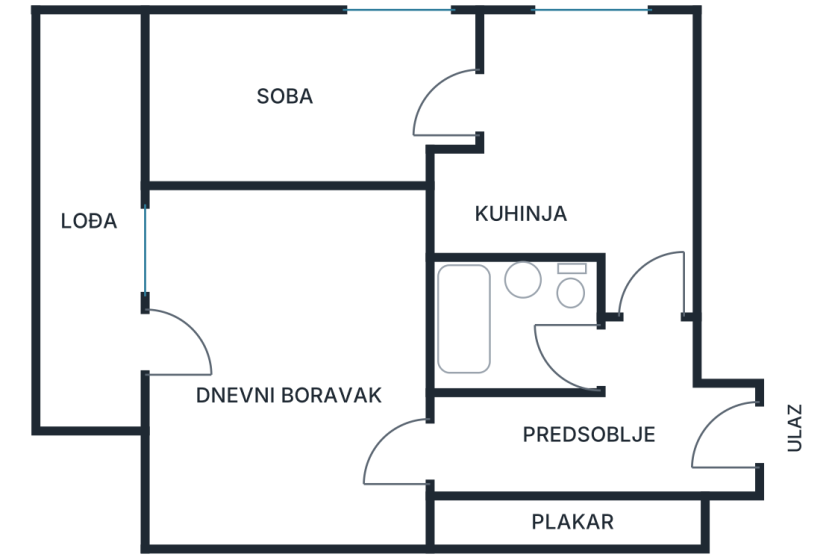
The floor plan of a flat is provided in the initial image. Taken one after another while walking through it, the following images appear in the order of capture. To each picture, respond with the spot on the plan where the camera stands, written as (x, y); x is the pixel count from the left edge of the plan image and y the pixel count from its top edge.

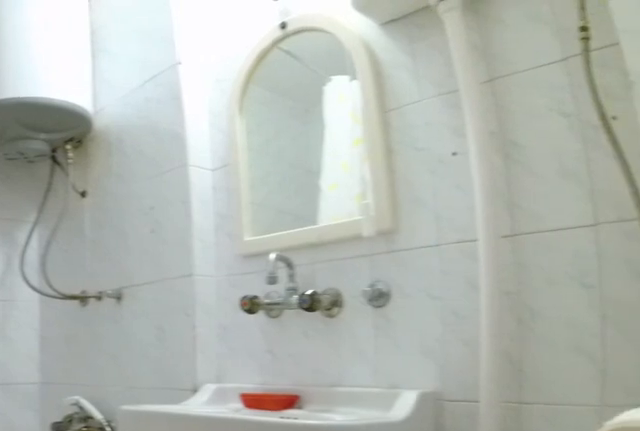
(617, 350)
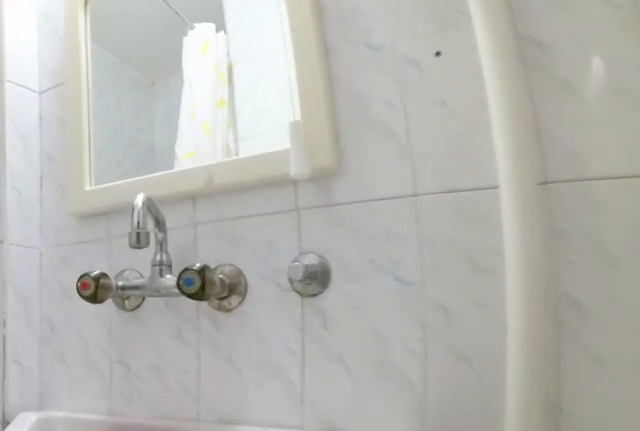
(564, 328)
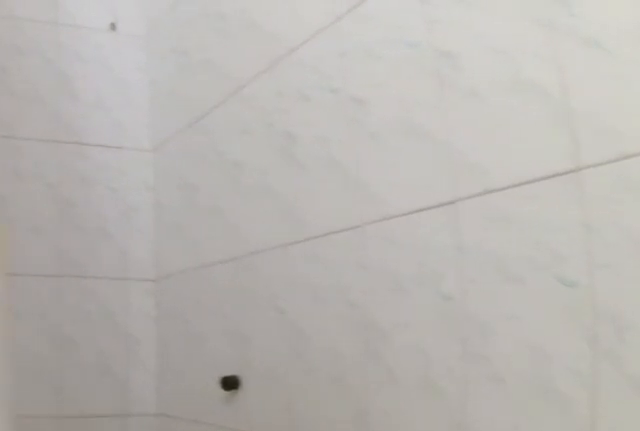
(526, 285)
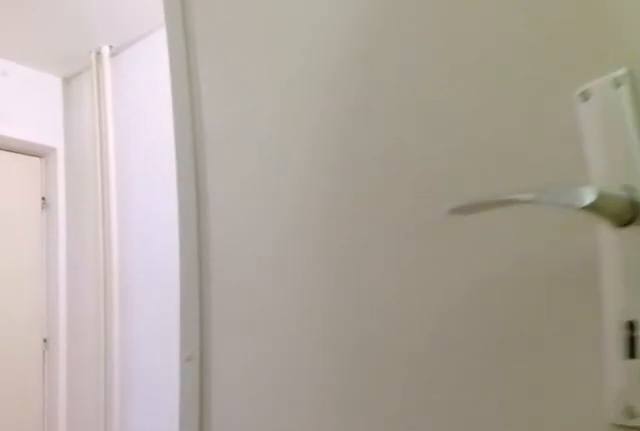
(533, 312)
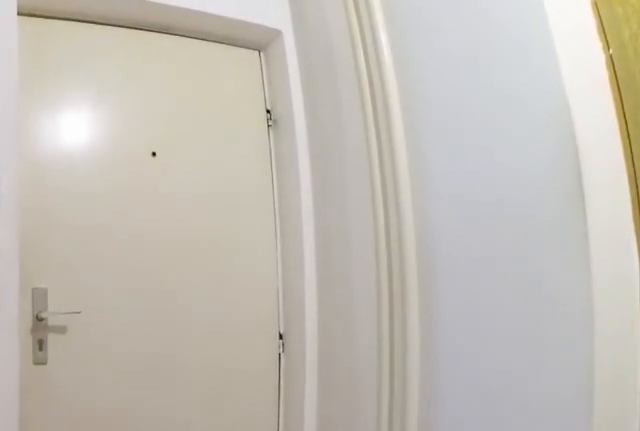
(607, 364)
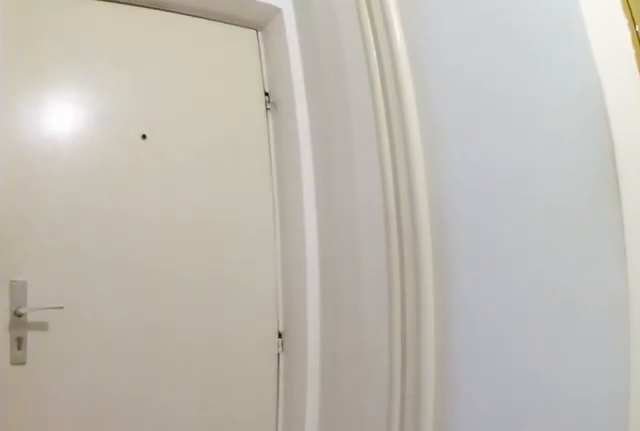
(617, 370)
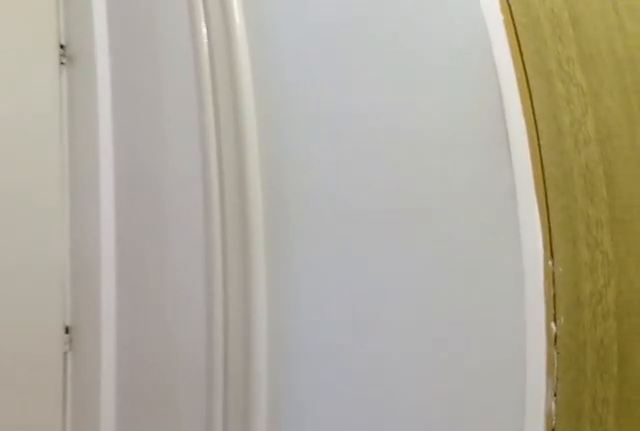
(636, 382)
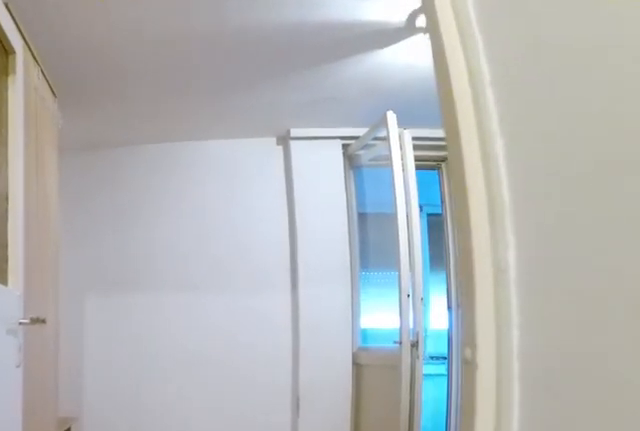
(487, 442)
